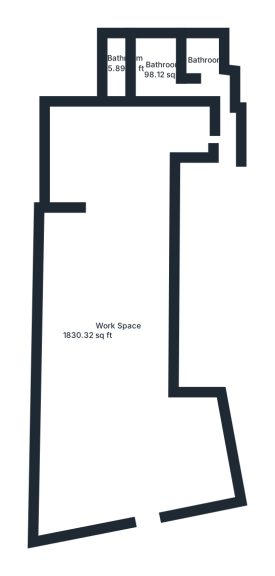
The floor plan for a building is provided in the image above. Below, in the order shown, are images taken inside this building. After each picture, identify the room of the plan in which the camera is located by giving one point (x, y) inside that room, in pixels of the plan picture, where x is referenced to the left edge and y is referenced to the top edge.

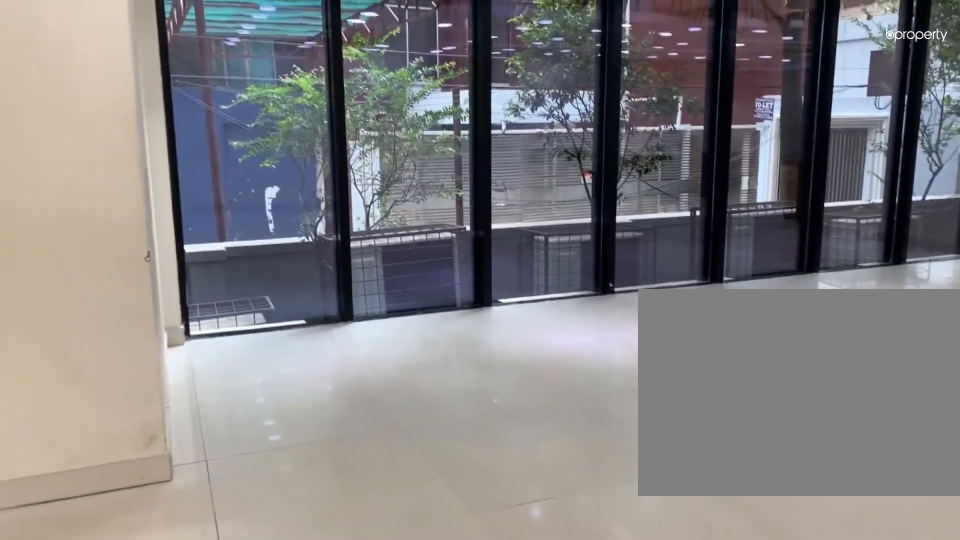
(106, 308)
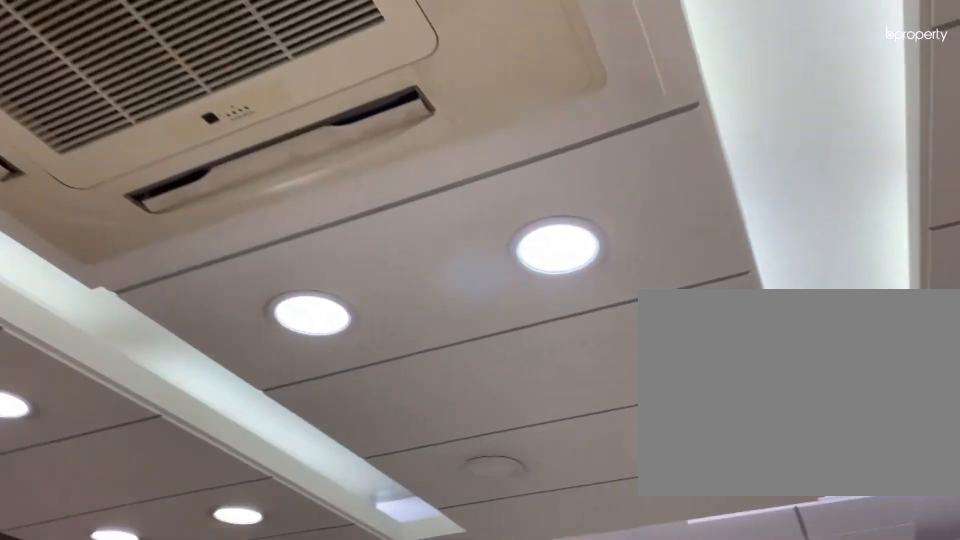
(133, 141)
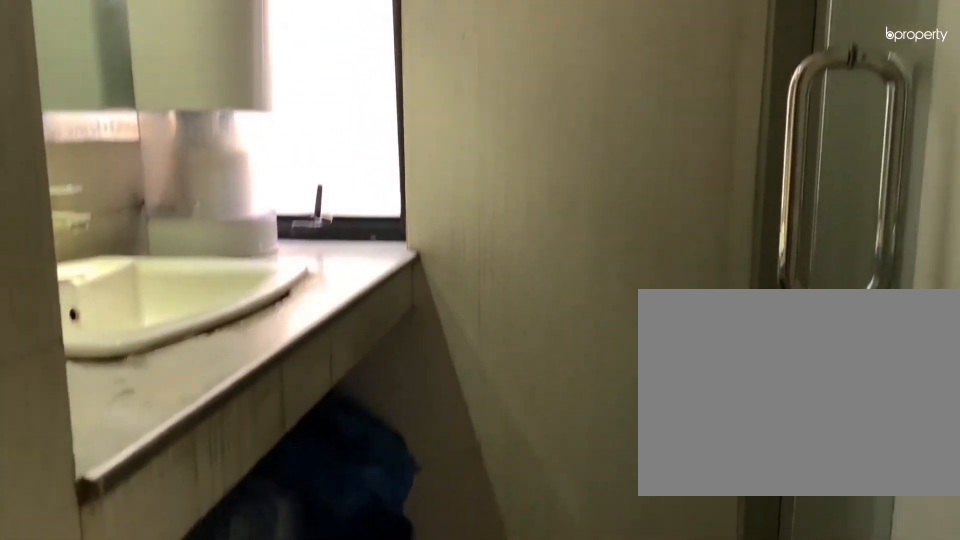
(153, 68)
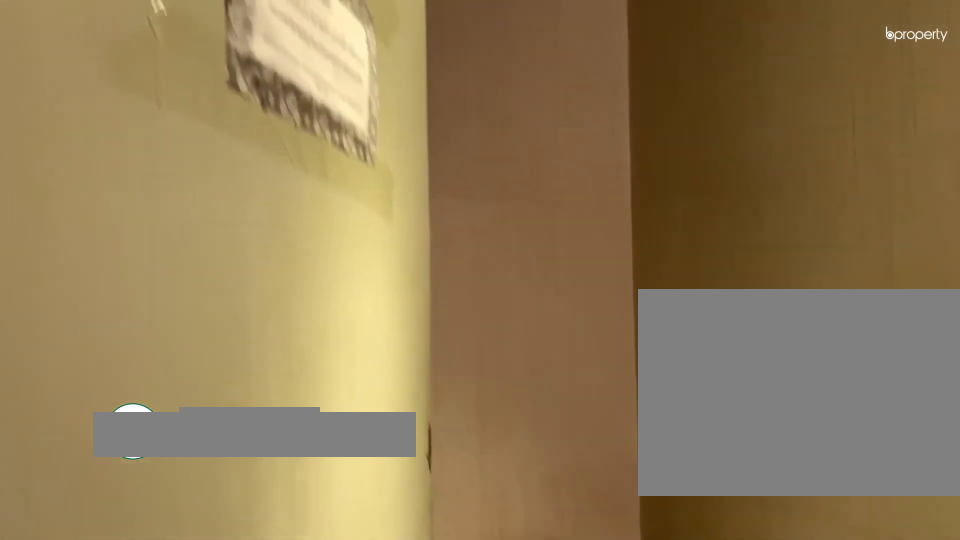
(153, 68)
